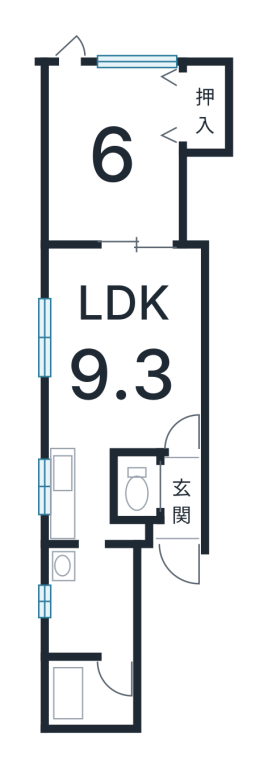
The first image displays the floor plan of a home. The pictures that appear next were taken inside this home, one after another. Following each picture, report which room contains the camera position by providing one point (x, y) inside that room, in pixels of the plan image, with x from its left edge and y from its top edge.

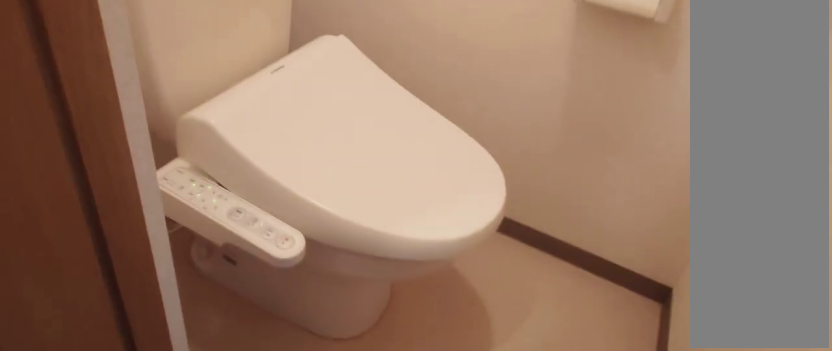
(132, 490)
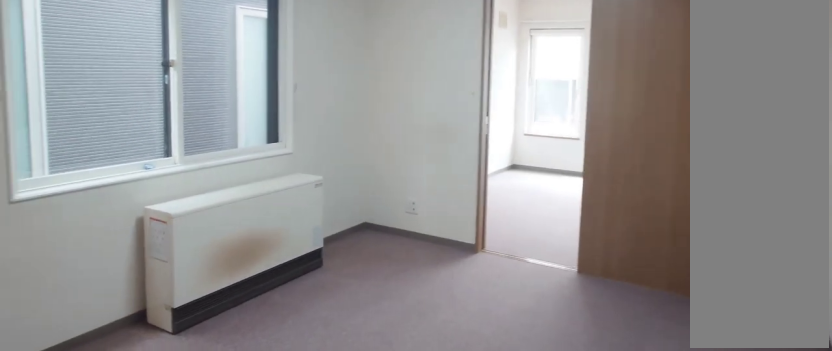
(128, 370)
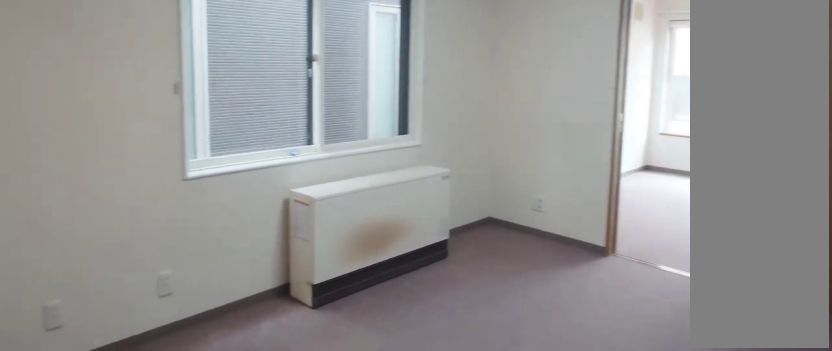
(128, 370)
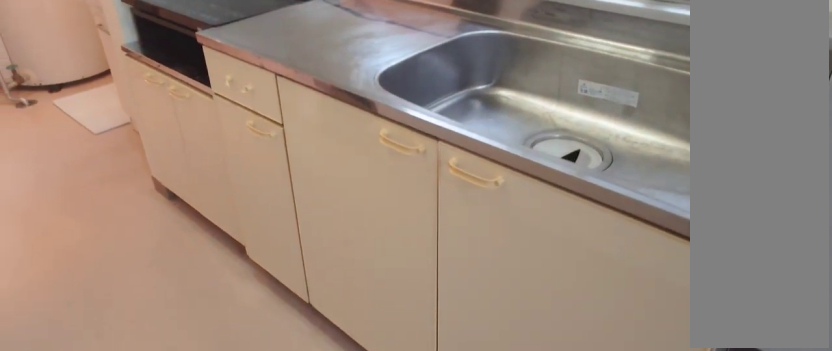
(61, 490)
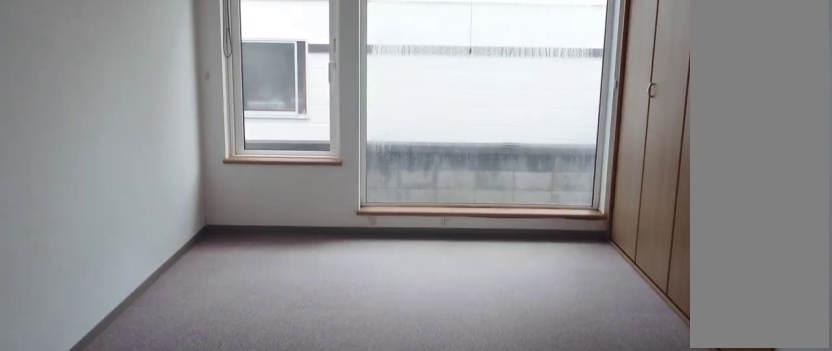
(105, 157)
